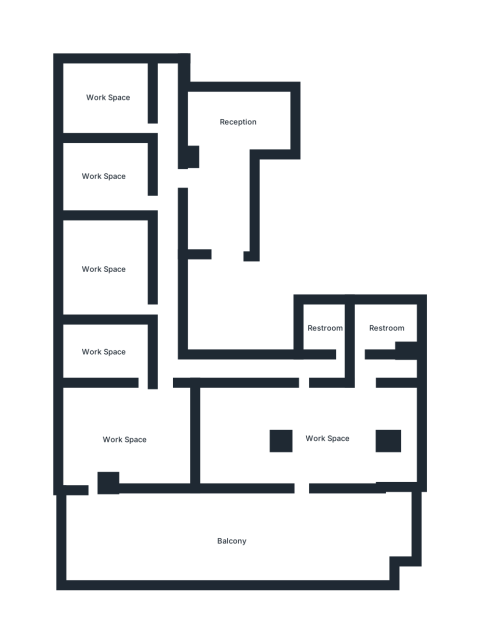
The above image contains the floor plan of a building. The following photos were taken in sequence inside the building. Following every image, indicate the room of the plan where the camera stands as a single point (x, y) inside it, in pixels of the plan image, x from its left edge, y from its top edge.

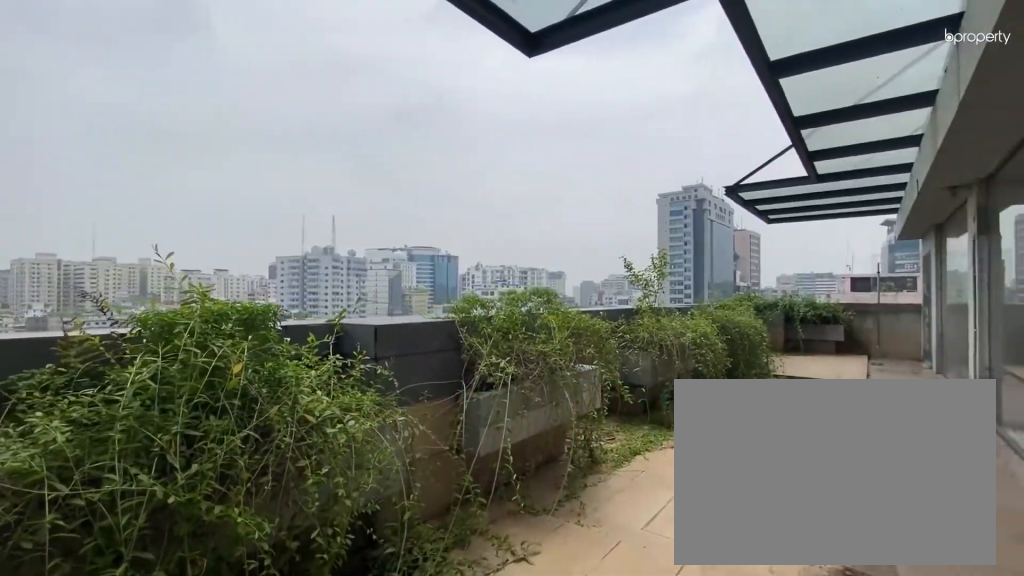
(280, 547)
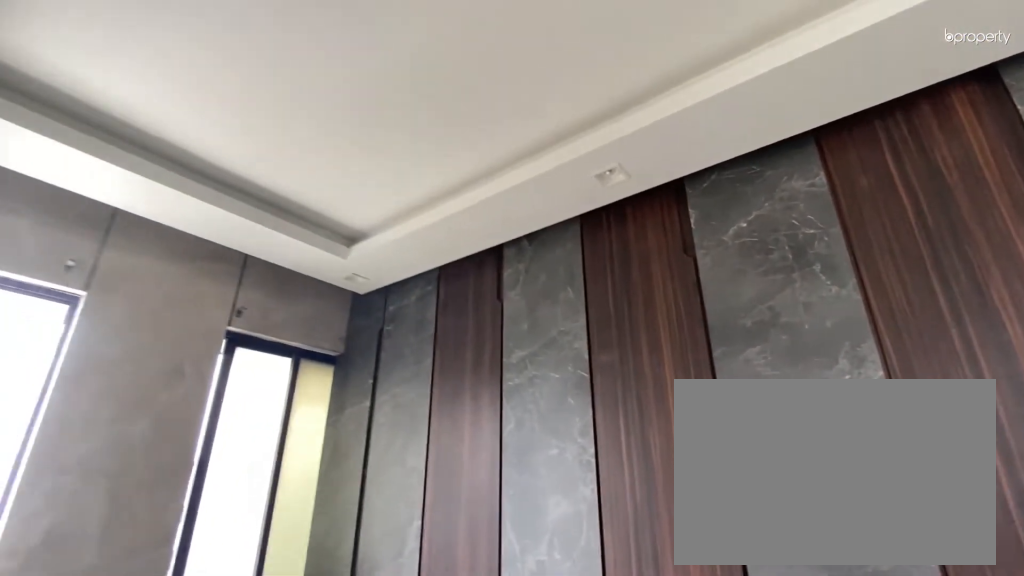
(103, 352)
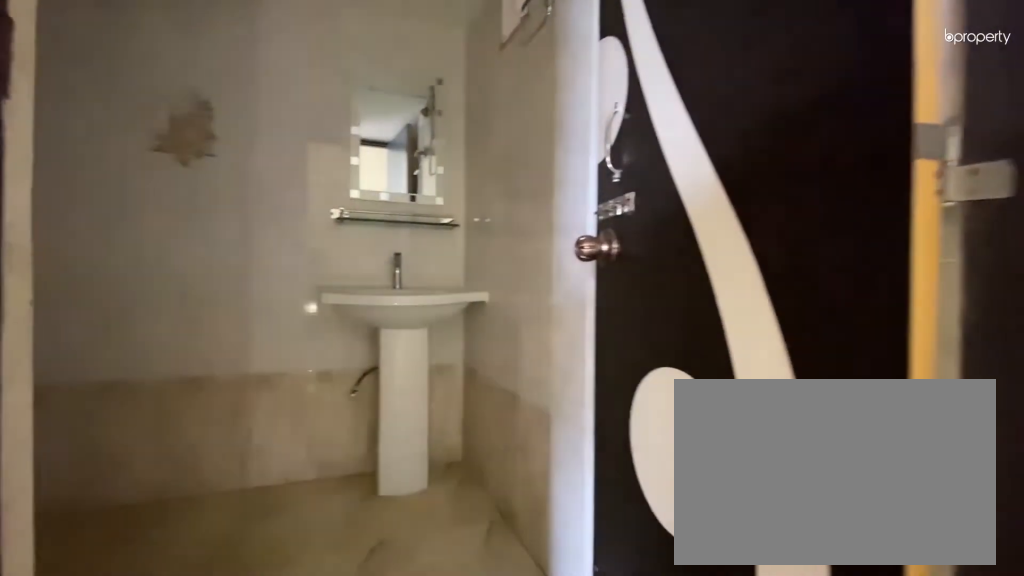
(328, 330)
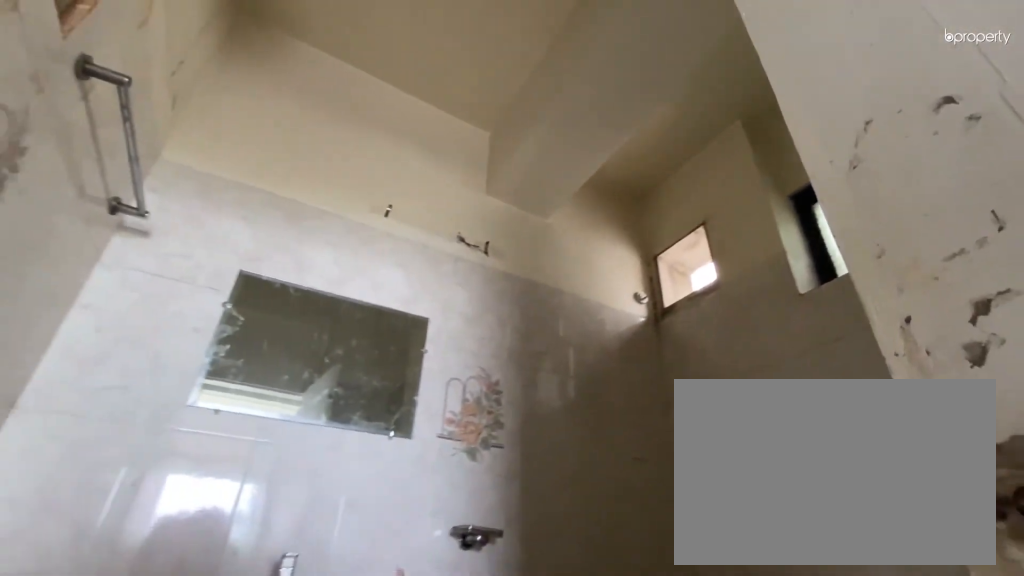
(381, 330)
